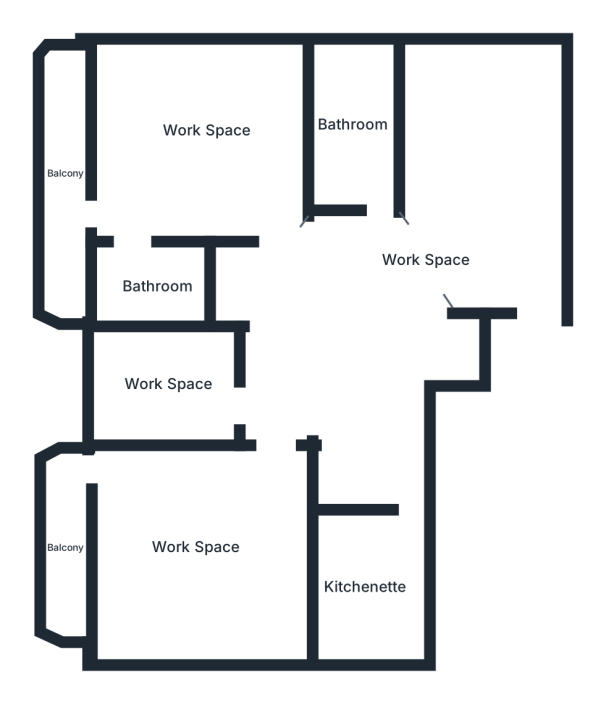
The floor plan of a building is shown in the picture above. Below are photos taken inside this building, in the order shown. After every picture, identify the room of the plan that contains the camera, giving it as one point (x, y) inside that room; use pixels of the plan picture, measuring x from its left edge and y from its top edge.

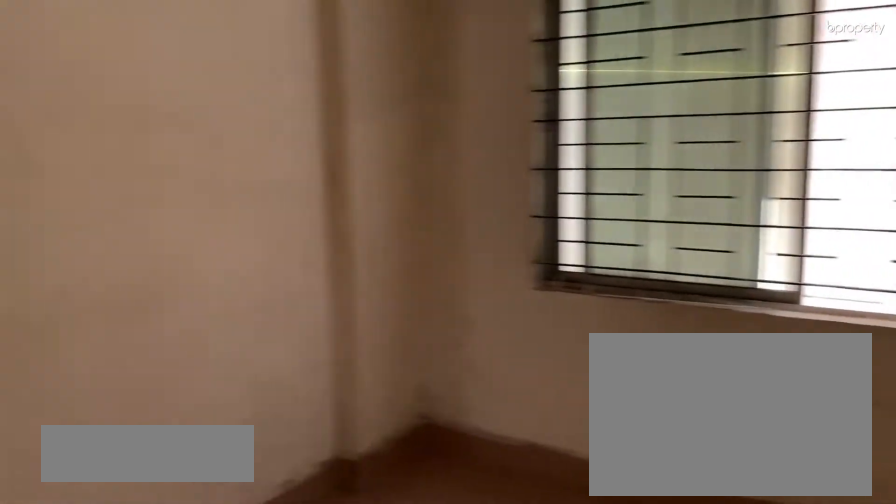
(432, 258)
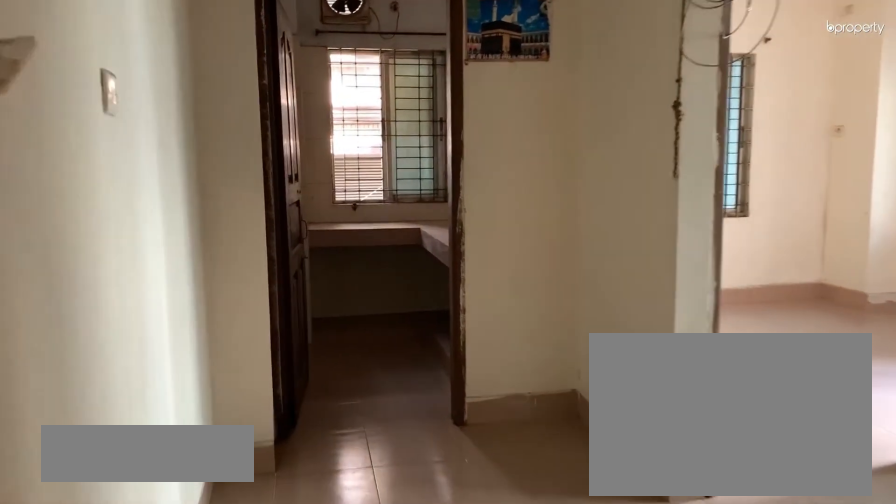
(431, 258)
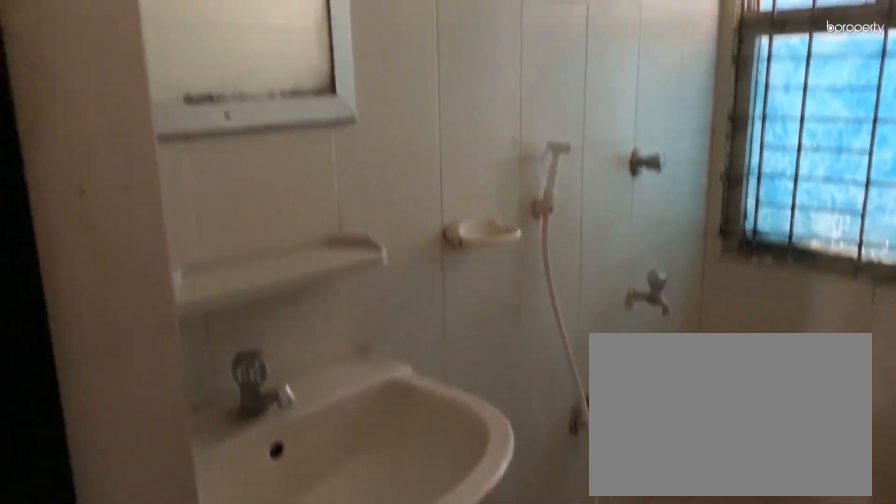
(352, 125)
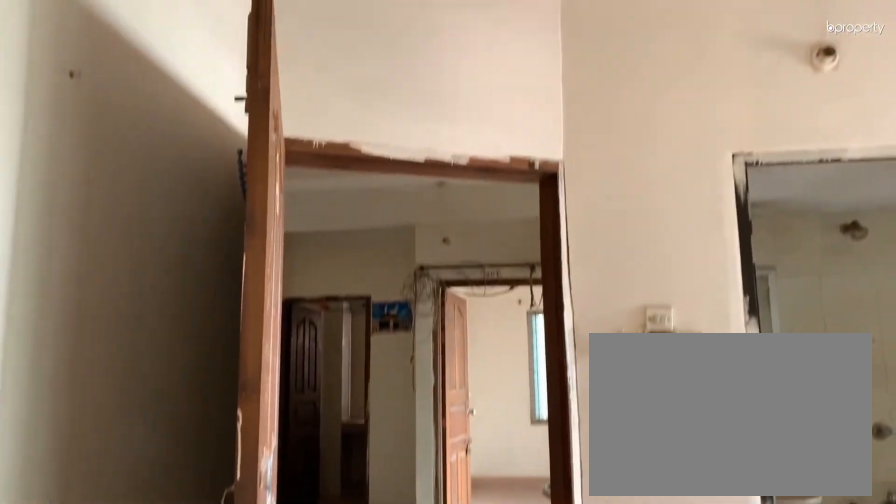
(204, 130)
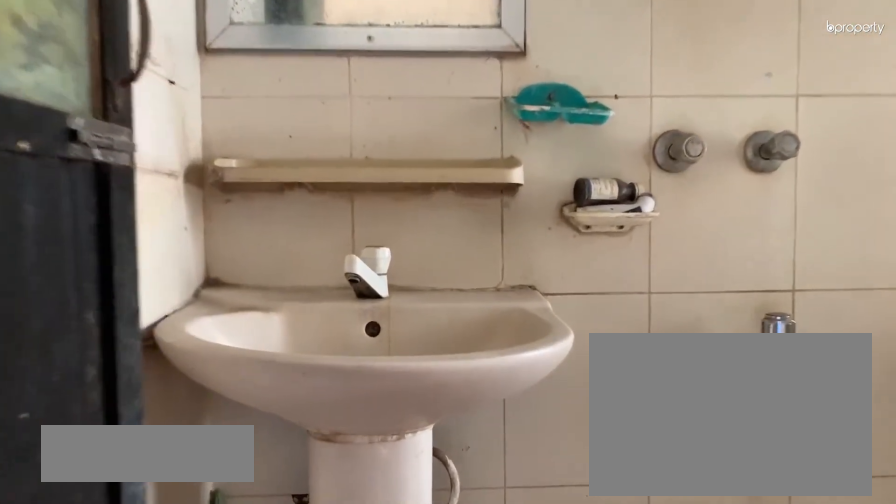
(158, 286)
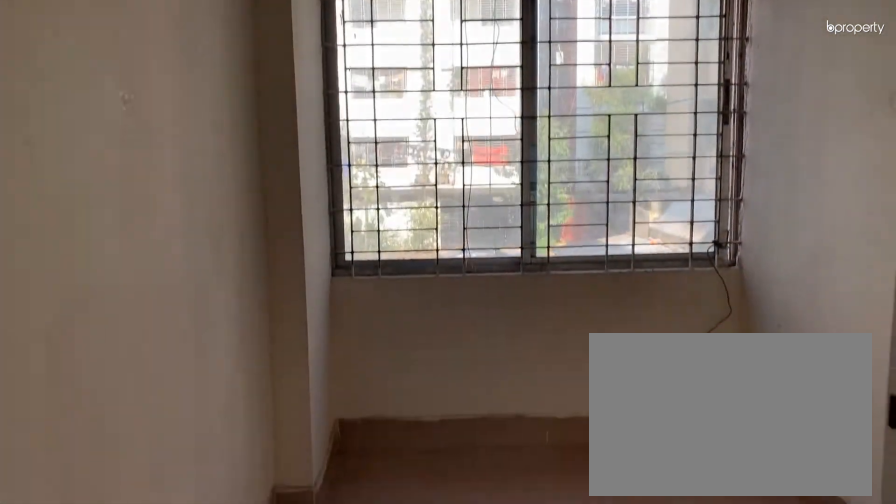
(168, 384)
